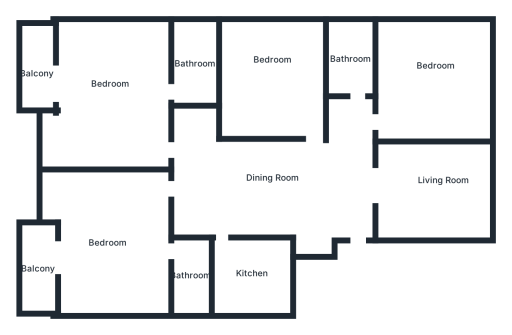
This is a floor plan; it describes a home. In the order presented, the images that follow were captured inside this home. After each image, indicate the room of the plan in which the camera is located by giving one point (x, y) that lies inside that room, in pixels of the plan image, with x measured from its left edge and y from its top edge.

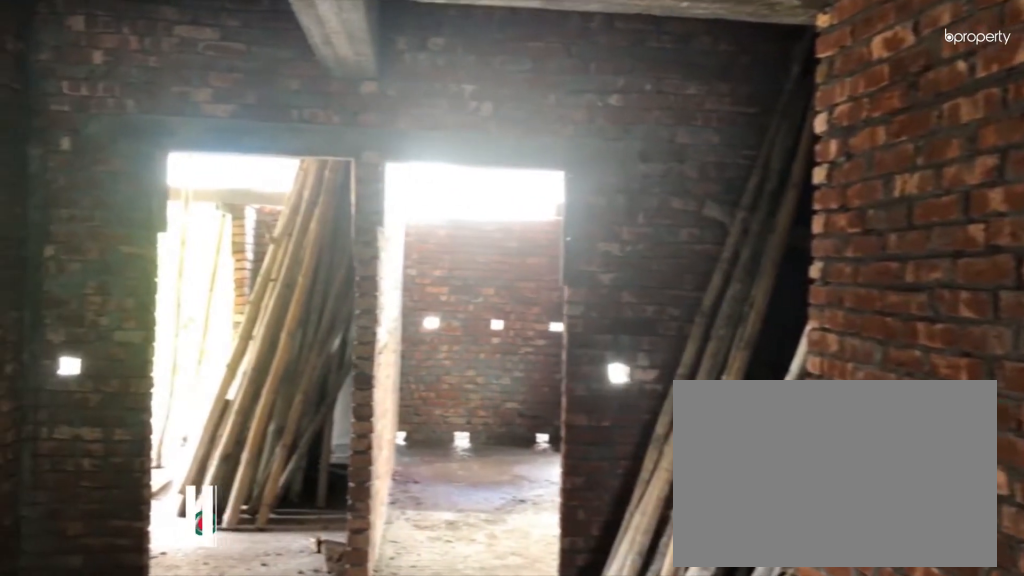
(259, 176)
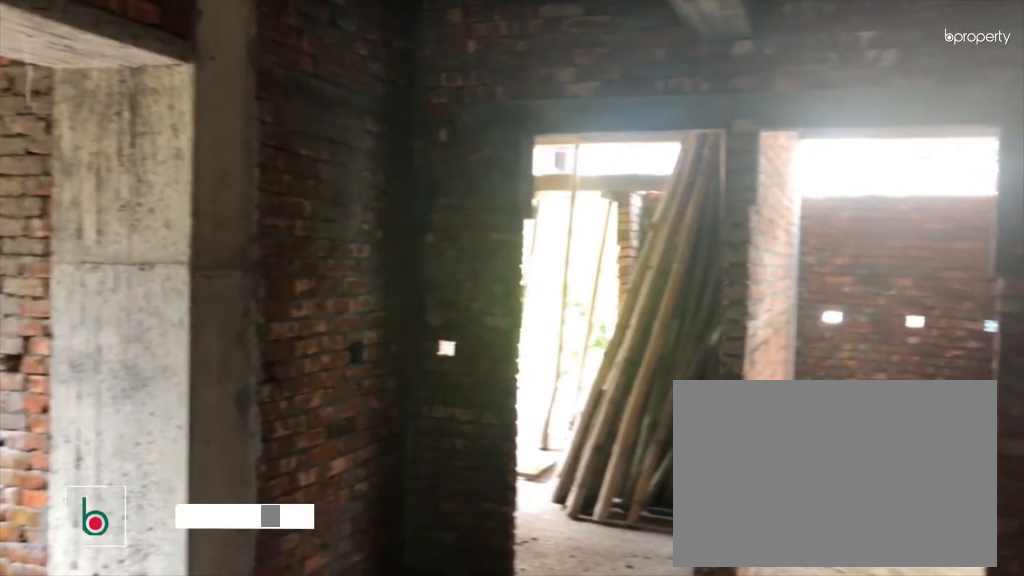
(259, 176)
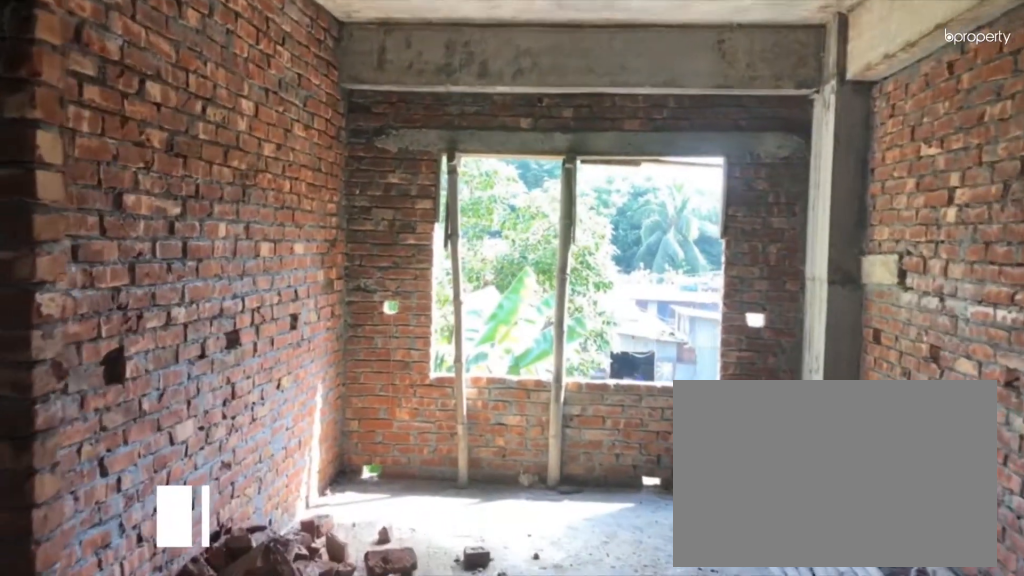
(394, 181)
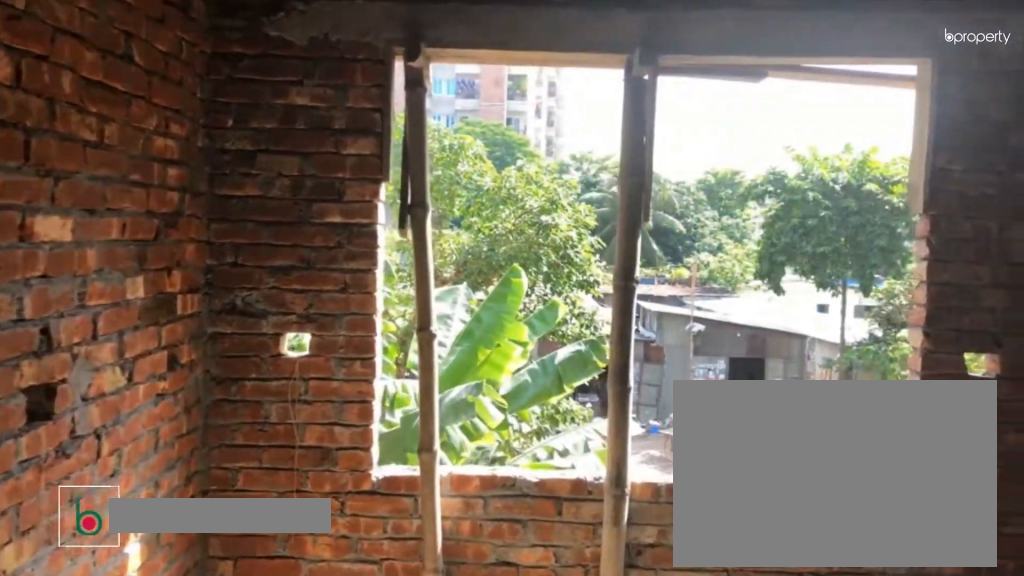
(432, 174)
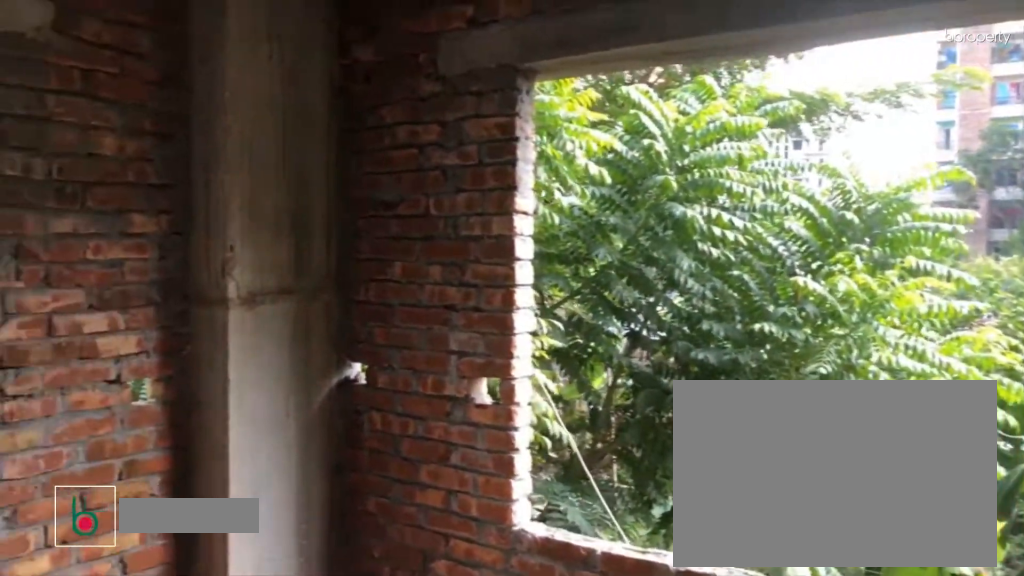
(440, 79)
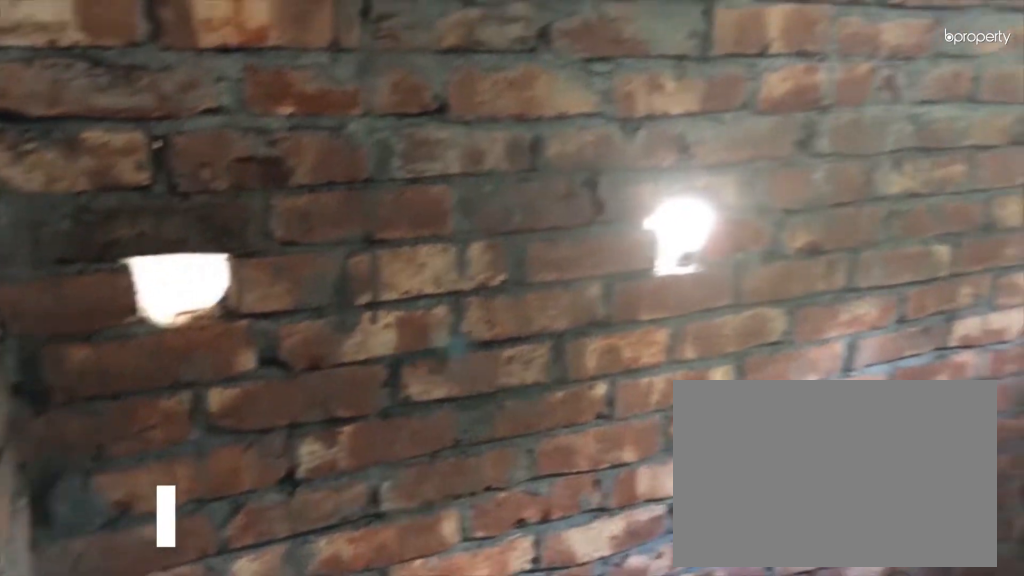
(349, 48)
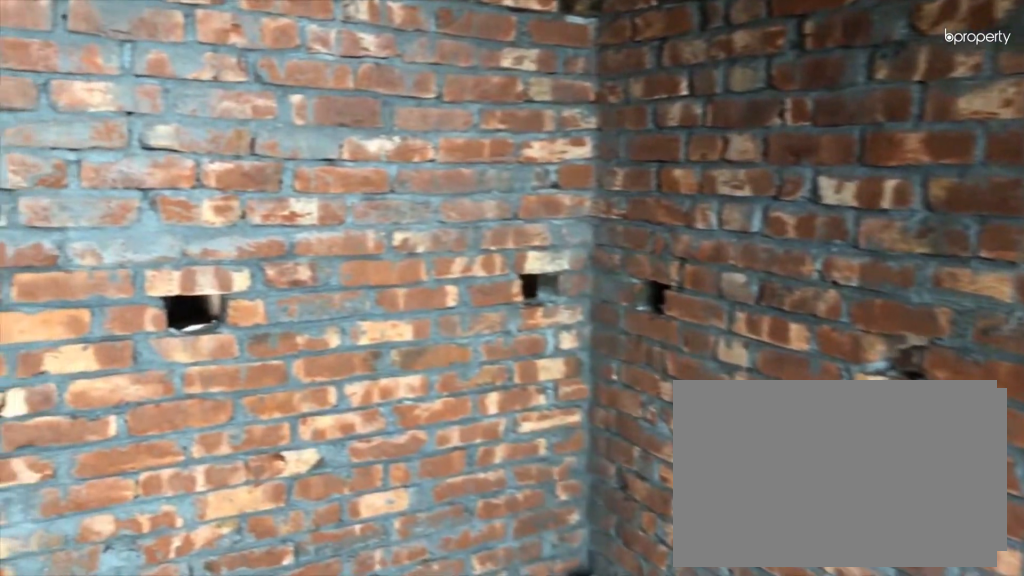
(274, 64)
